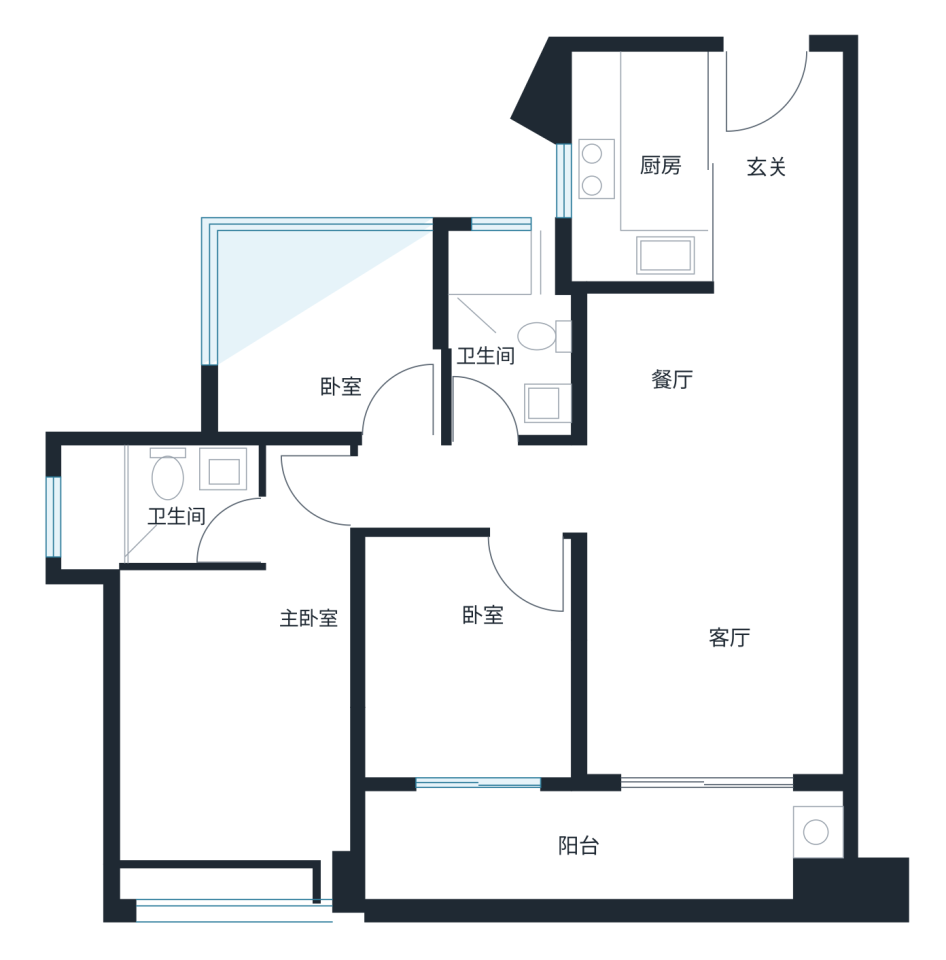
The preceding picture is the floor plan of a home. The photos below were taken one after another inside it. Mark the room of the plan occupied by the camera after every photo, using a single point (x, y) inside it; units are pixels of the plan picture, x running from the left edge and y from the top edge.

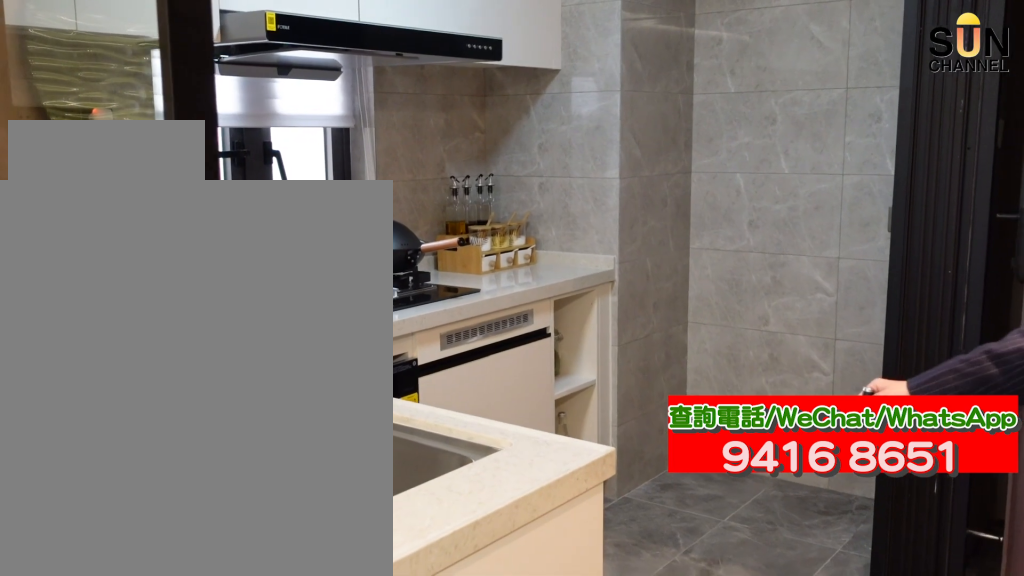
(646, 166)
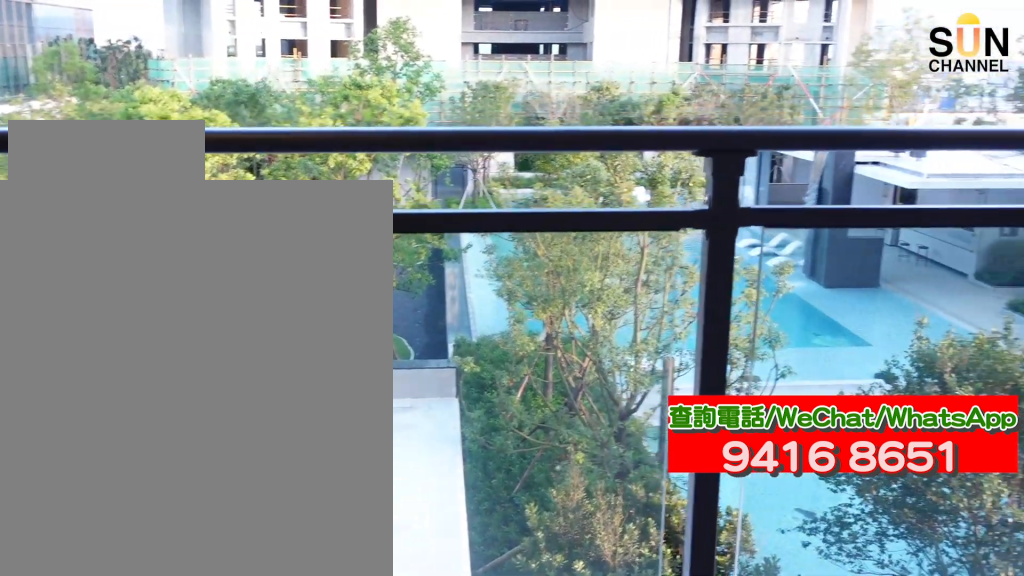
(599, 852)
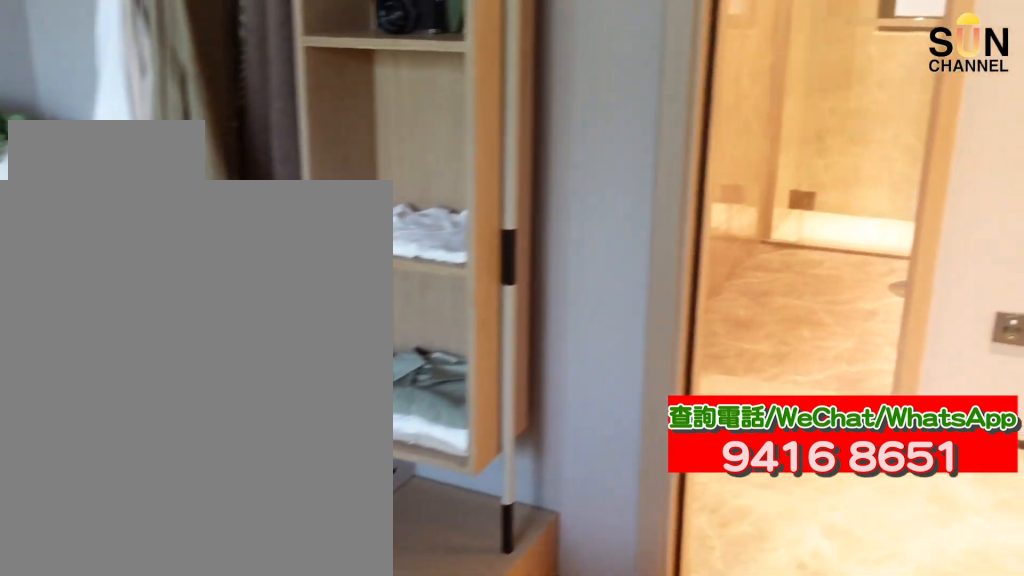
(473, 664)
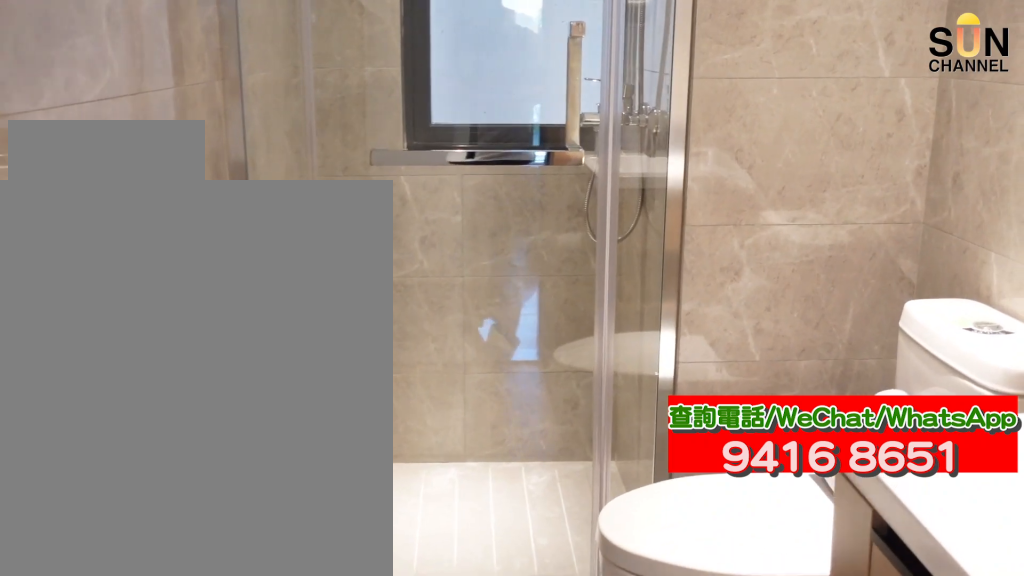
(510, 334)
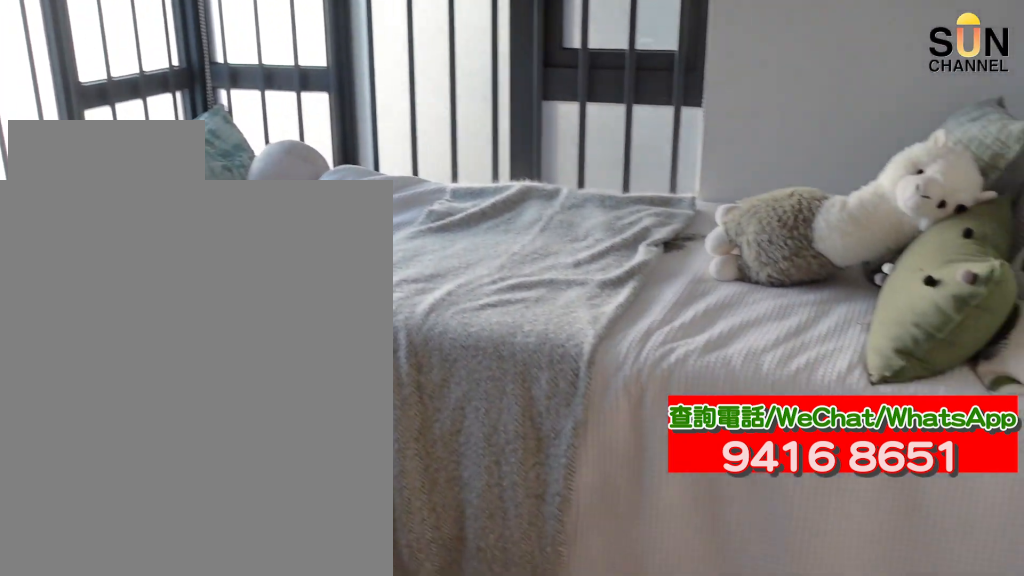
(326, 331)
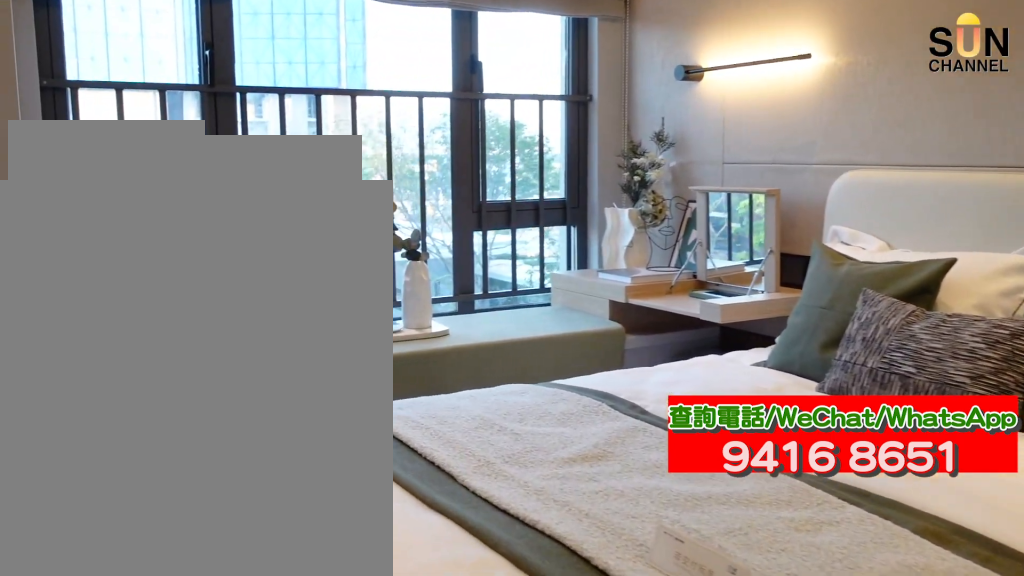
(242, 680)
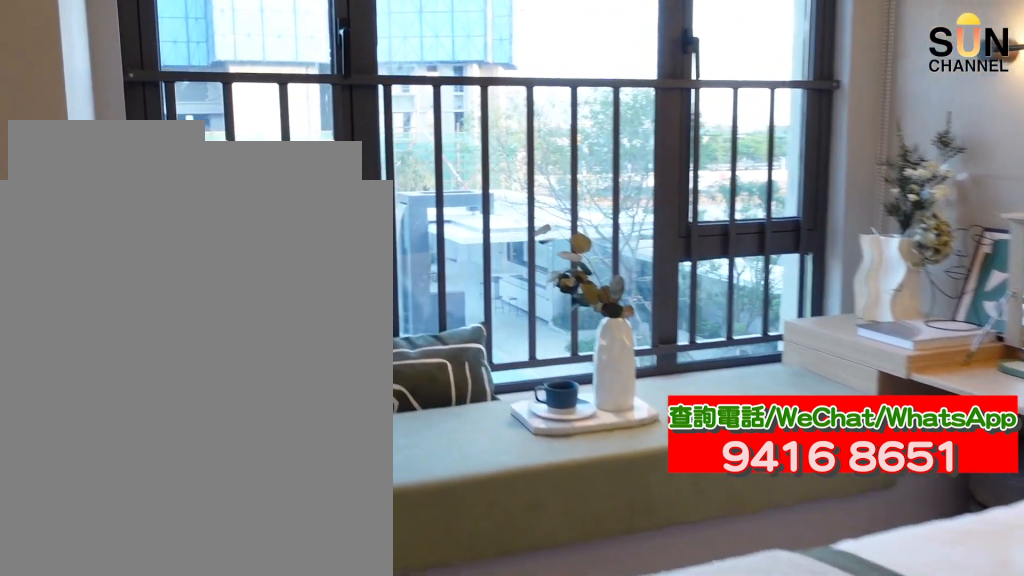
(242, 680)
